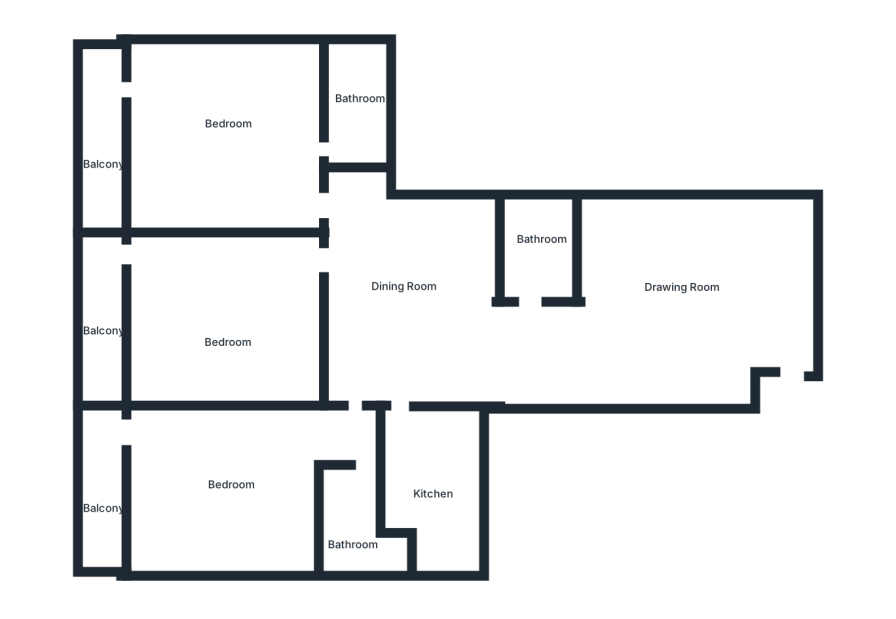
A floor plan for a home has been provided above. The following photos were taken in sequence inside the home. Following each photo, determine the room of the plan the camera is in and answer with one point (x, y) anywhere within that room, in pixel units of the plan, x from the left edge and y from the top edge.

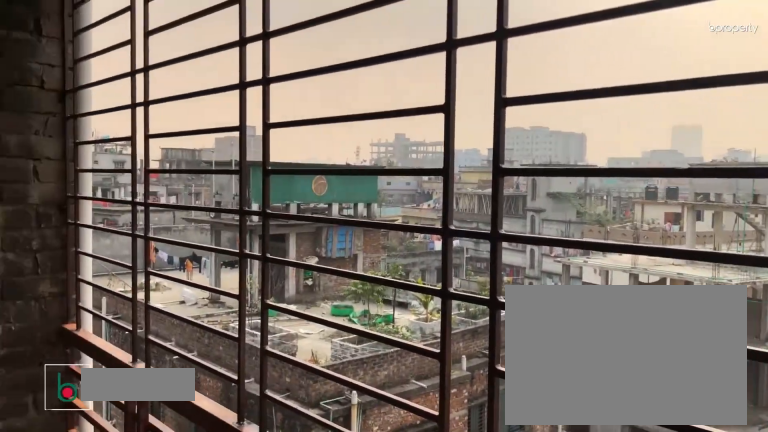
(95, 331)
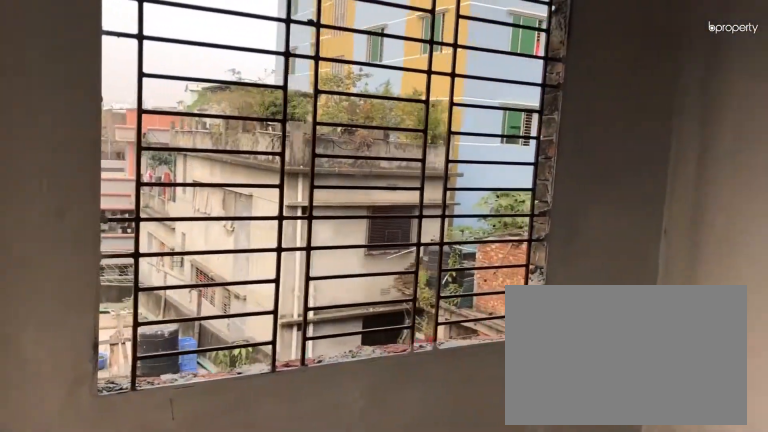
(225, 157)
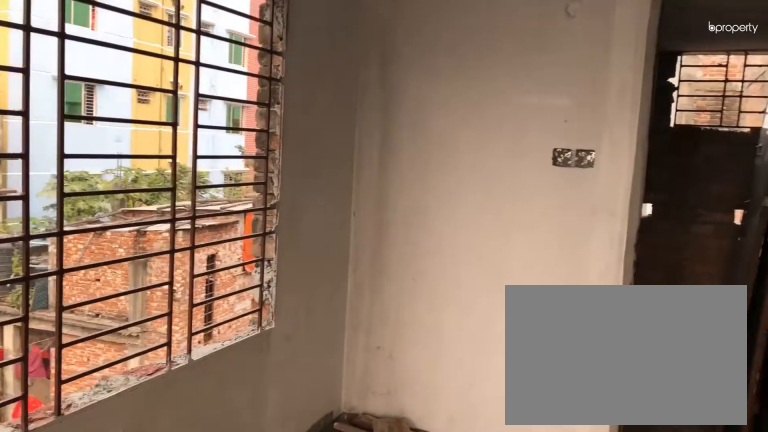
(225, 157)
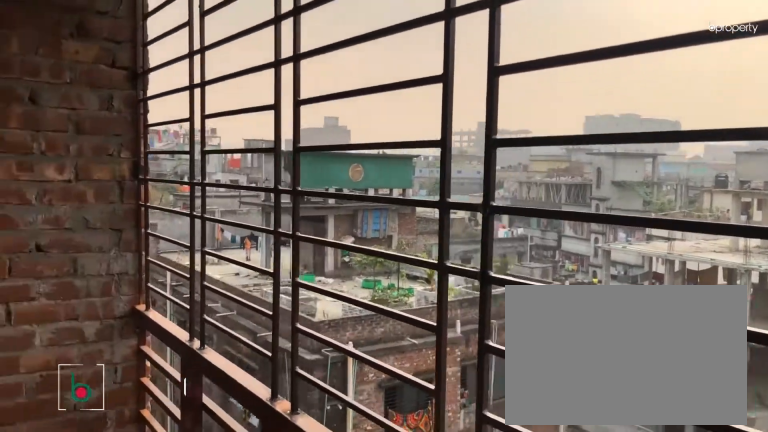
(107, 130)
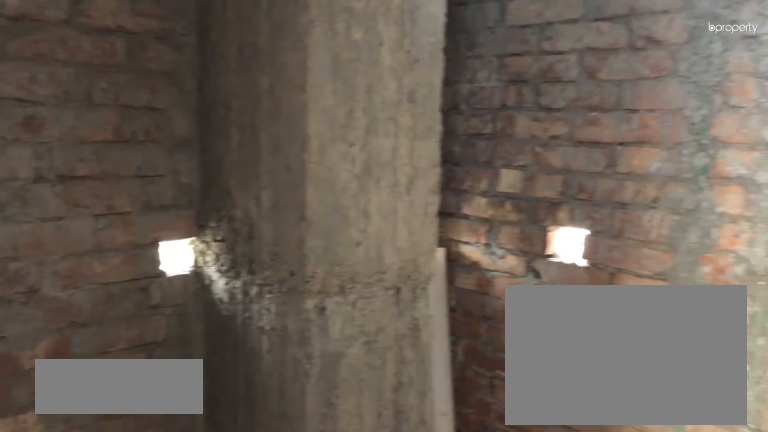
(355, 102)
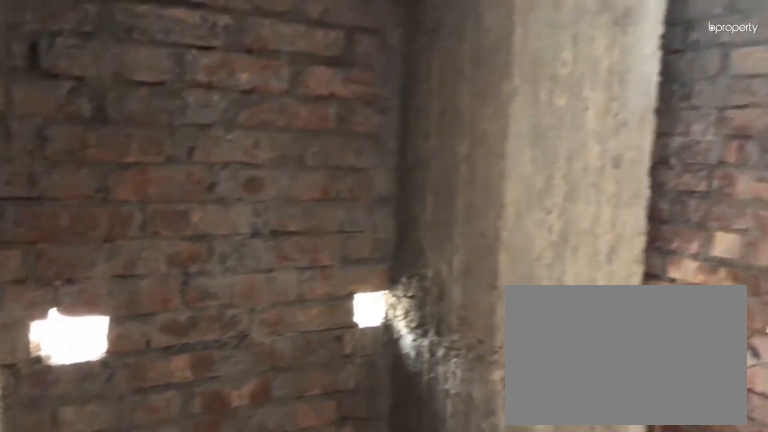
(355, 102)
